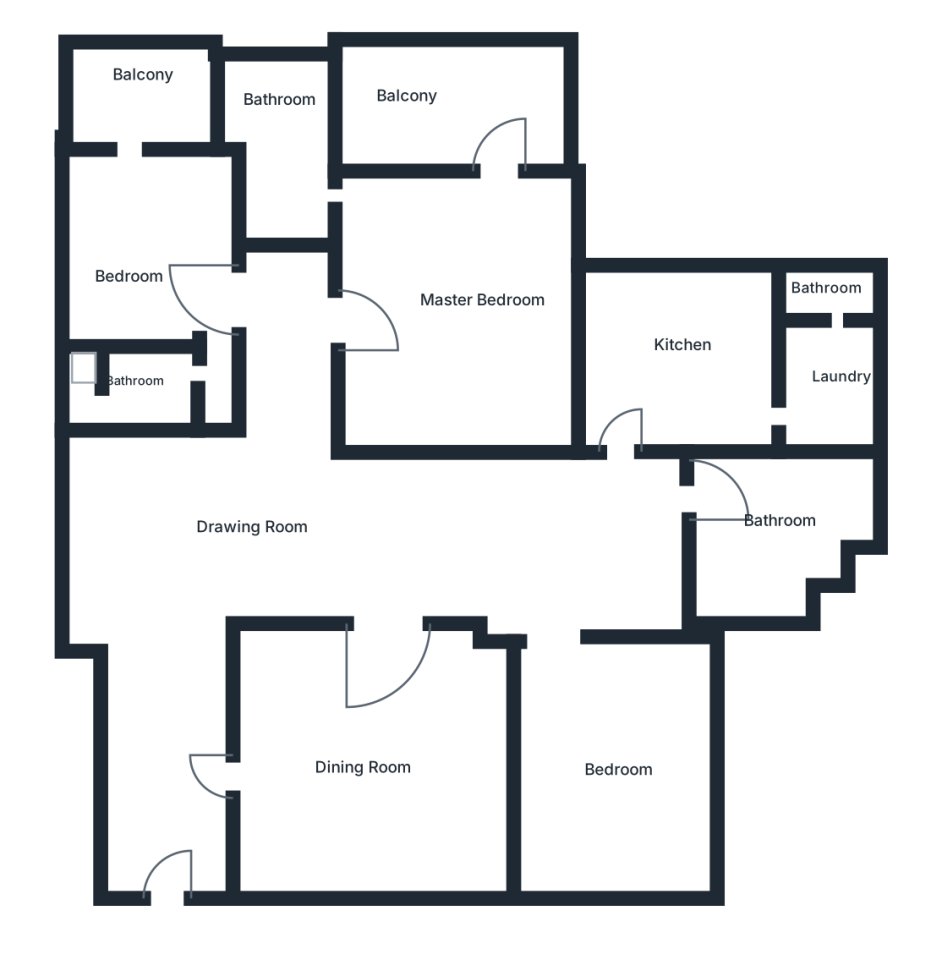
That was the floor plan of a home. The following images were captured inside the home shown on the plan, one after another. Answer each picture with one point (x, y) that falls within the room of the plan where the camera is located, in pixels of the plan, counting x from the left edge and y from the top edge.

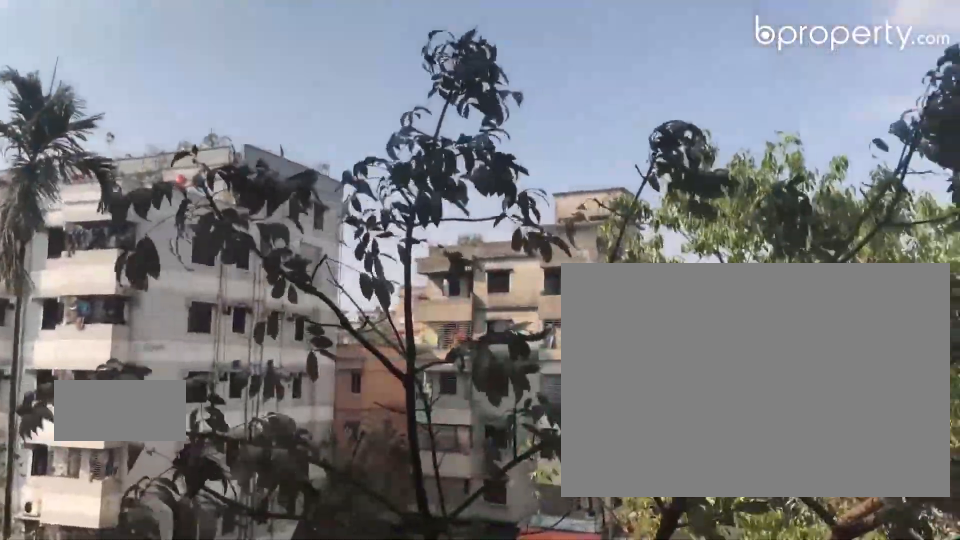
(453, 101)
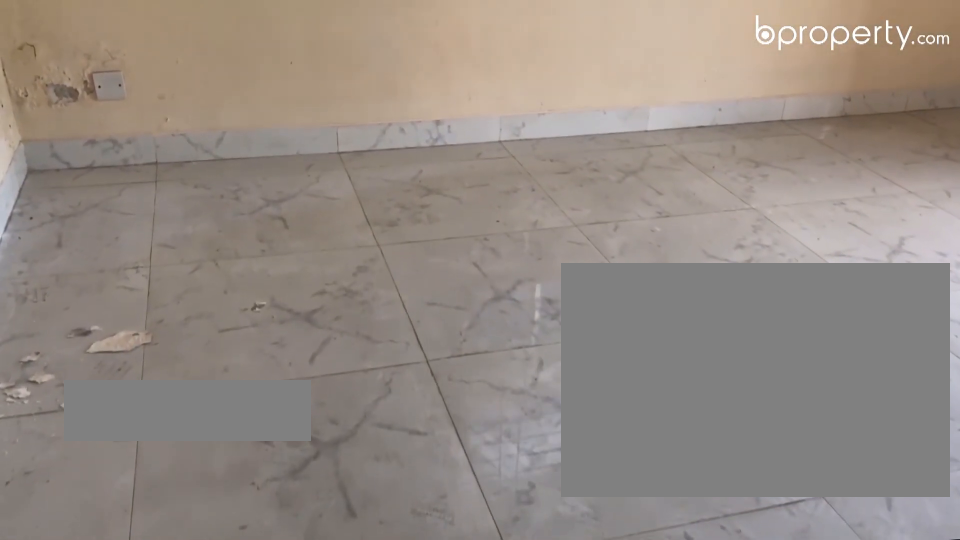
(129, 246)
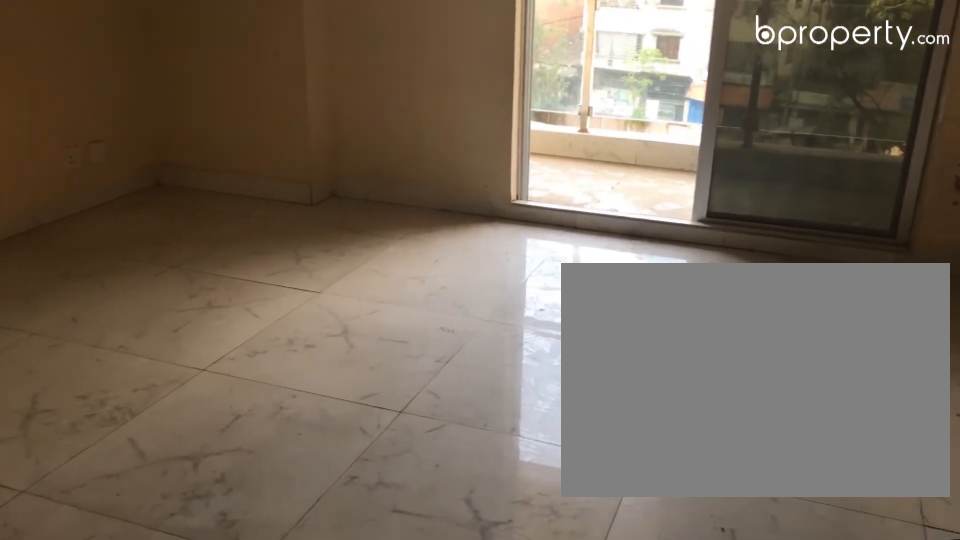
(129, 246)
